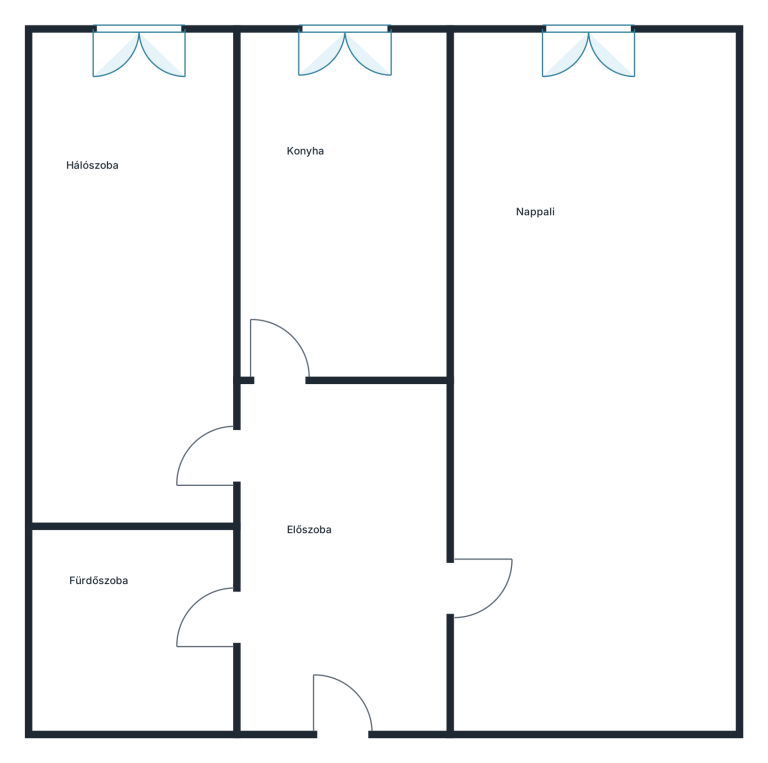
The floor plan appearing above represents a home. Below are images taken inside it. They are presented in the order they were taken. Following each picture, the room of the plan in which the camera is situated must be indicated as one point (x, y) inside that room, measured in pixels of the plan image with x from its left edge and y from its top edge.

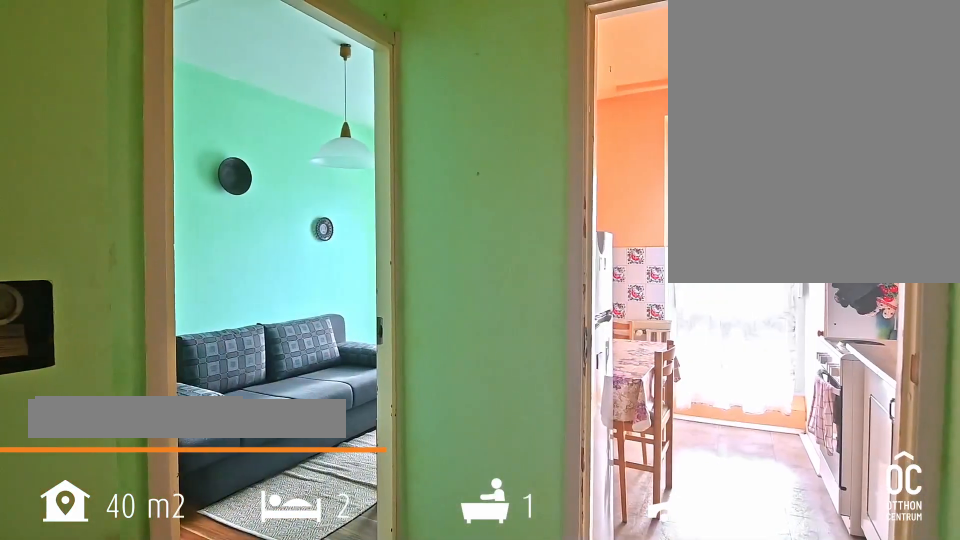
(345, 551)
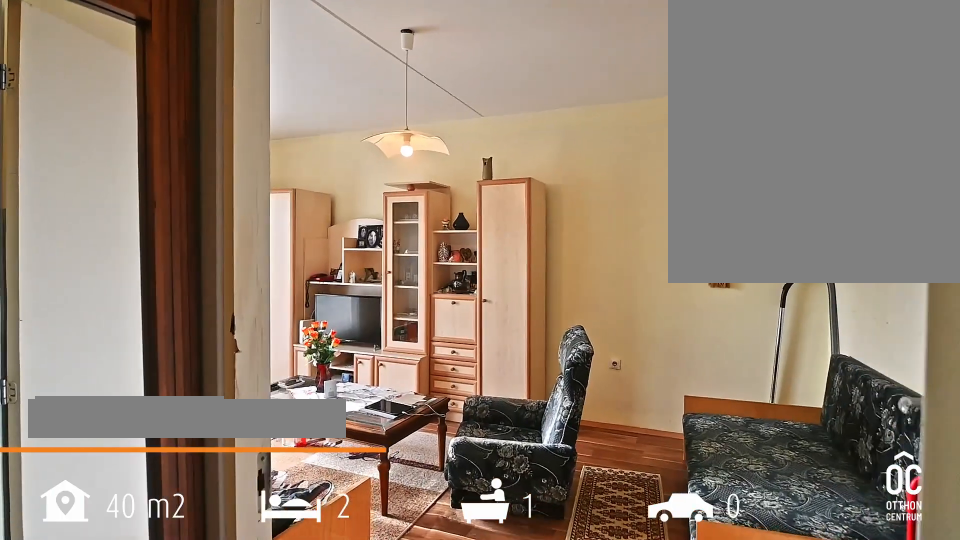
(591, 395)
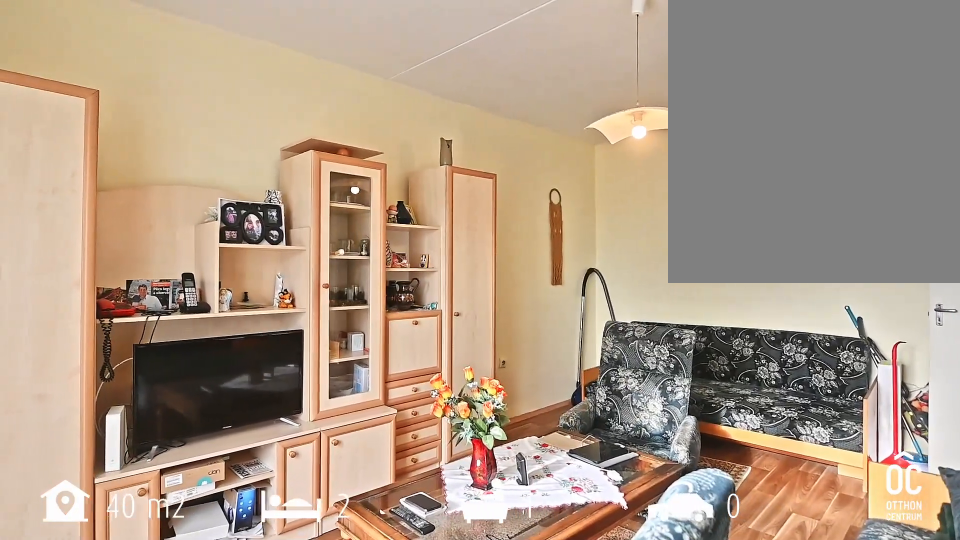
(591, 395)
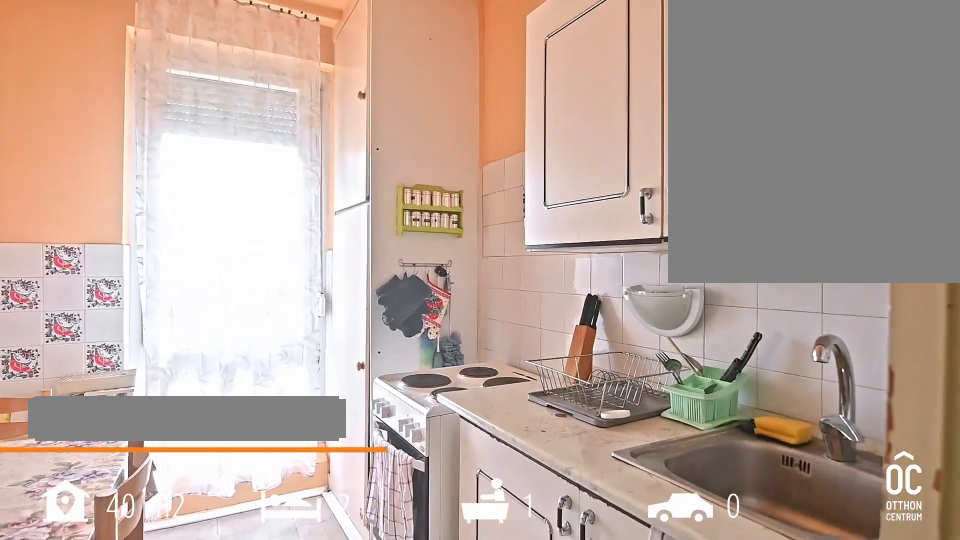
(345, 211)
